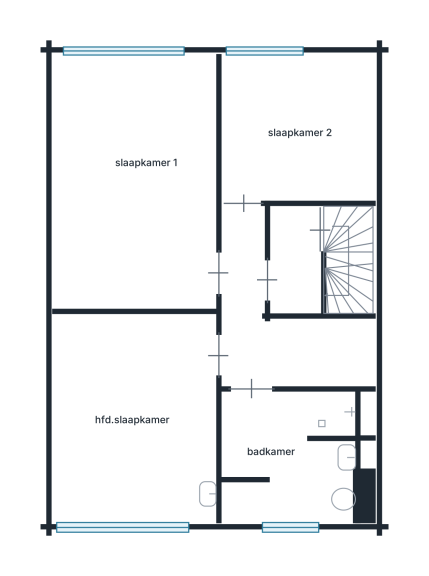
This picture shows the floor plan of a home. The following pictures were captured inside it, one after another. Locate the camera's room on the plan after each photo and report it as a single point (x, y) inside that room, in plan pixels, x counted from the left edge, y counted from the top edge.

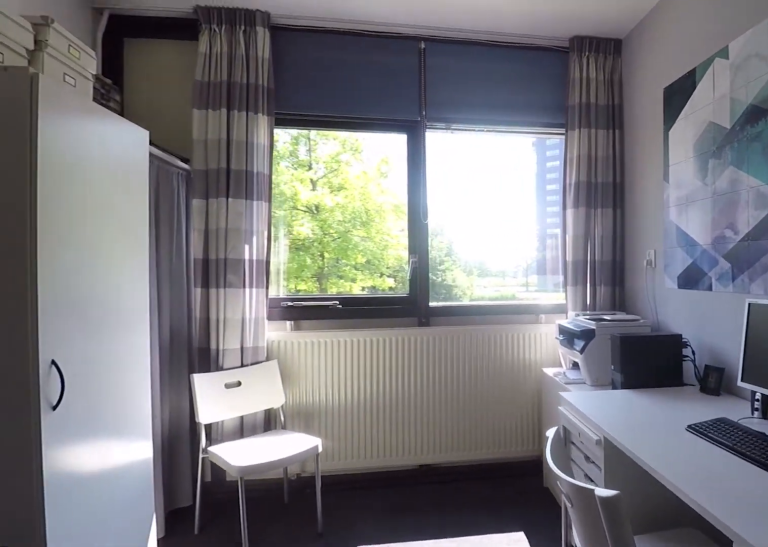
(136, 419)
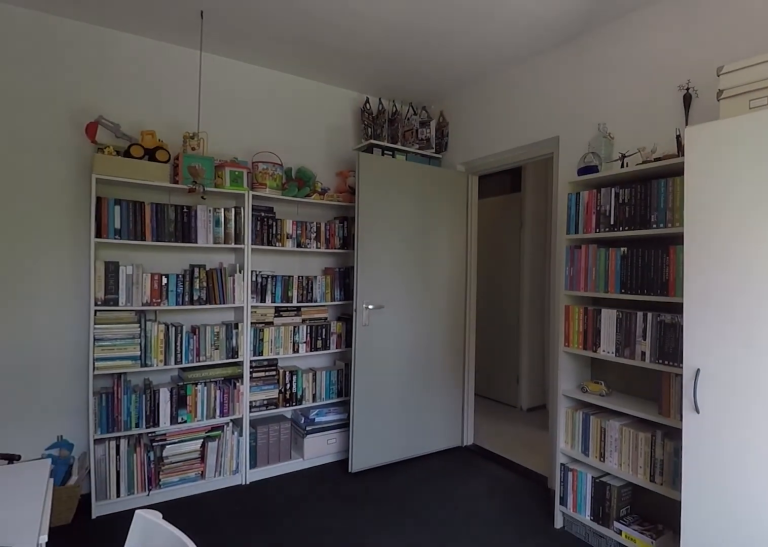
(207, 494)
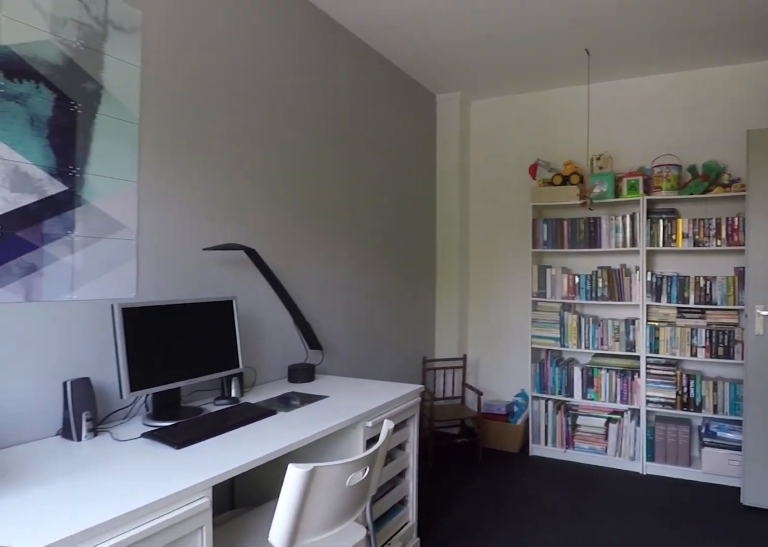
(136, 418)
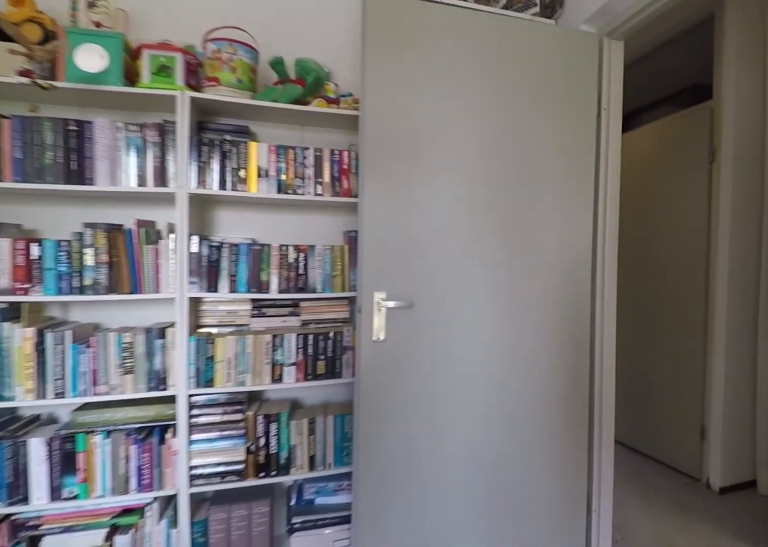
(136, 418)
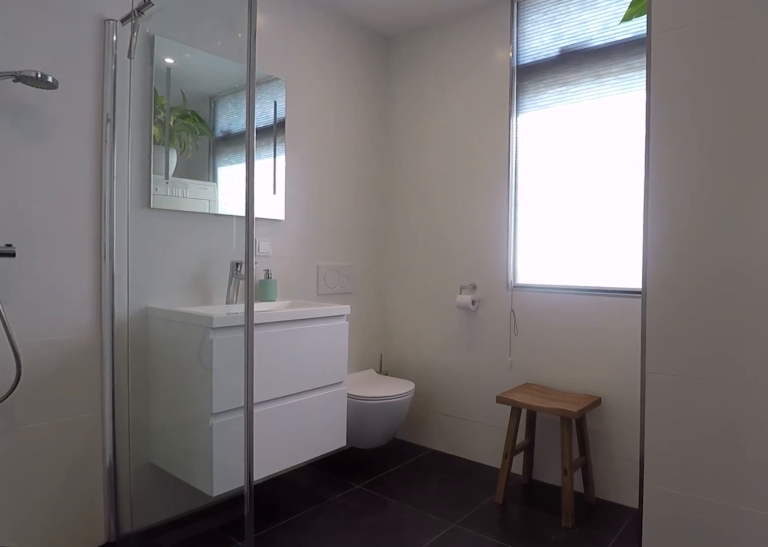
(288, 454)
